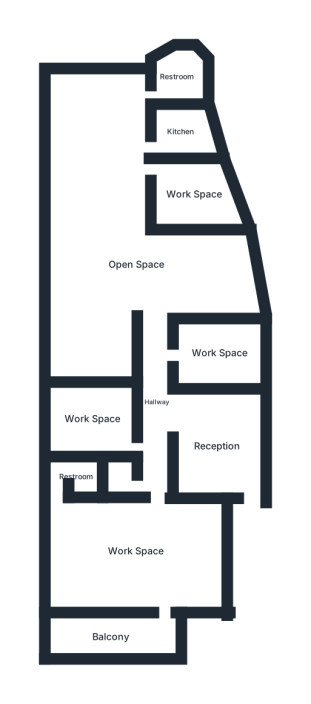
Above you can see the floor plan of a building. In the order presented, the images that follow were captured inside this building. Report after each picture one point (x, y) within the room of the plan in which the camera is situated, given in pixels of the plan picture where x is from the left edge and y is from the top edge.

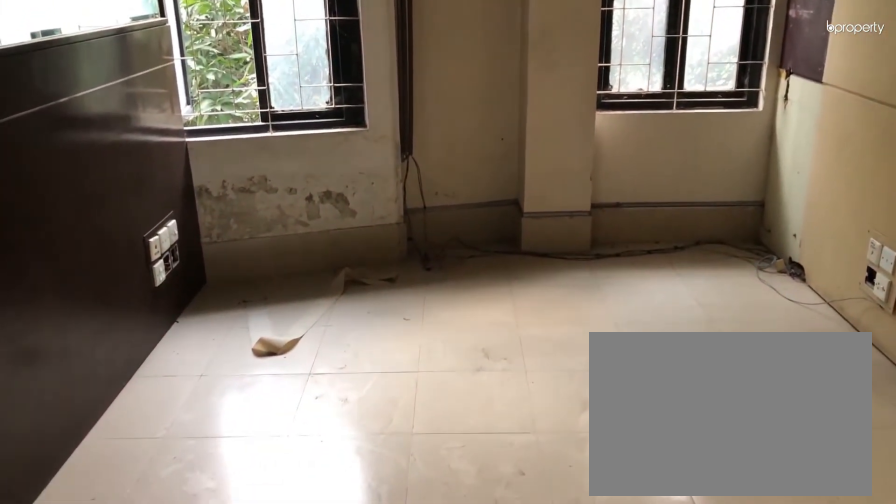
(219, 352)
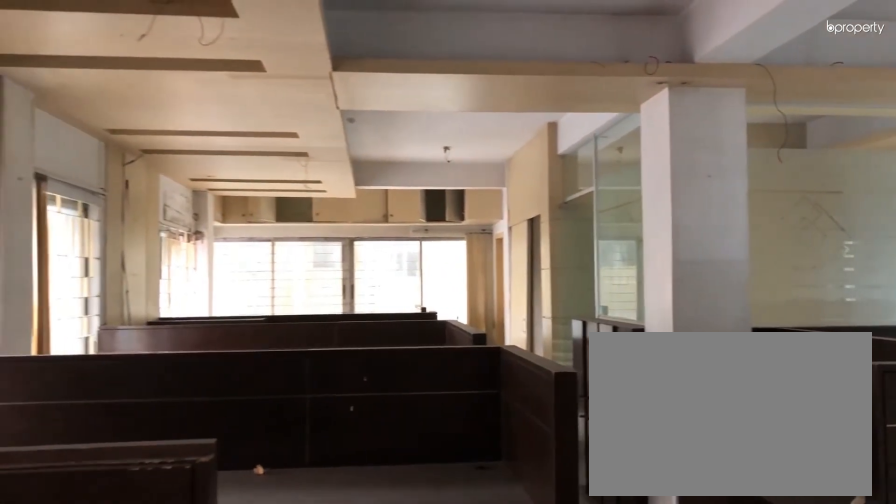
(135, 265)
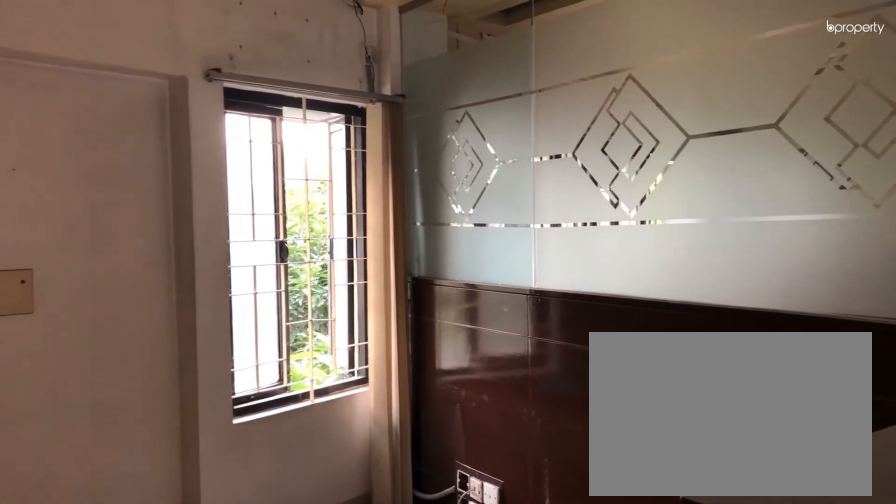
(196, 191)
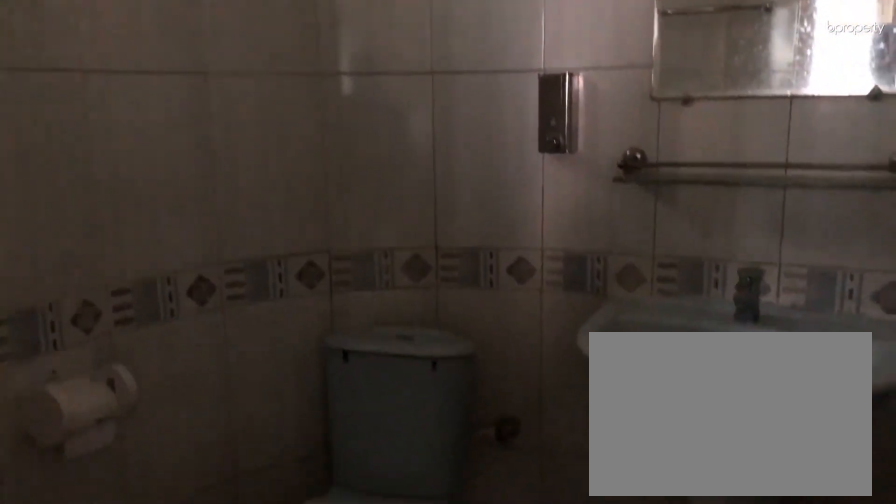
(174, 74)
